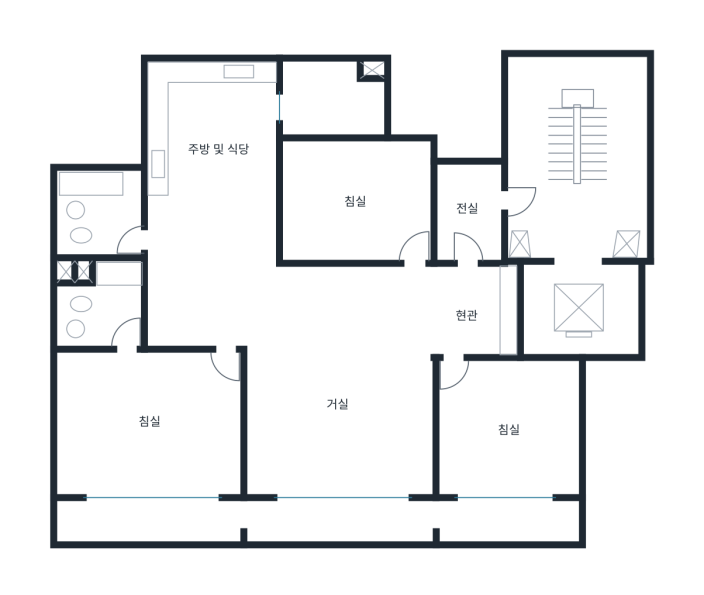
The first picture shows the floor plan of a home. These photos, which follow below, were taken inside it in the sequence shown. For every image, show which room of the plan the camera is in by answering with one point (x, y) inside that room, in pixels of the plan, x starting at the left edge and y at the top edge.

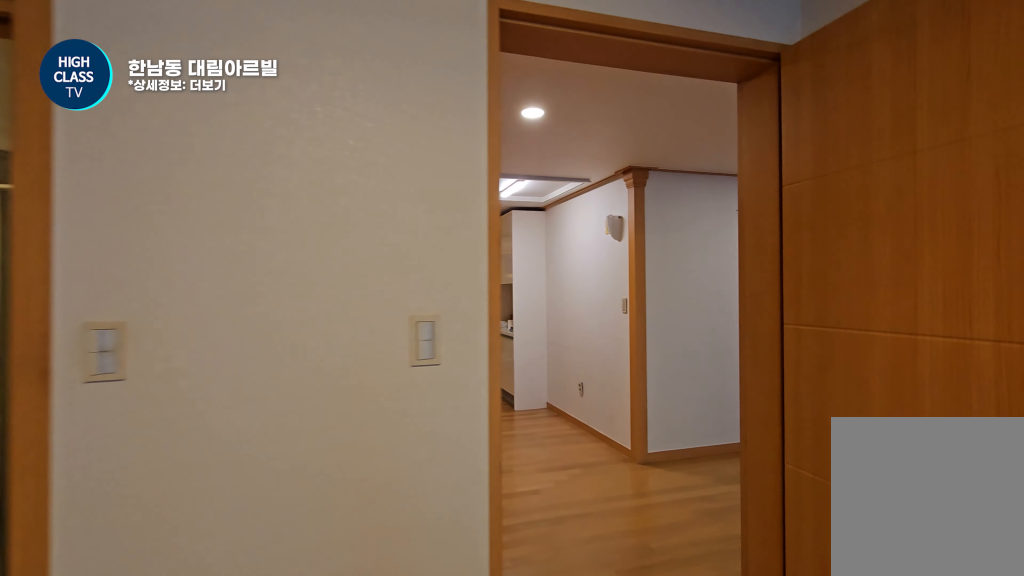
(152, 419)
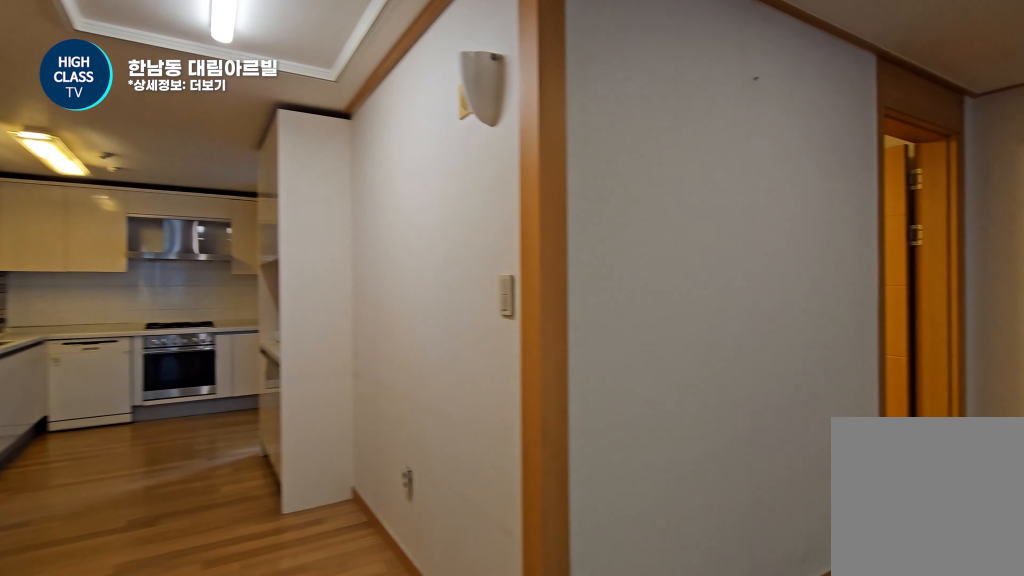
(288, 308)
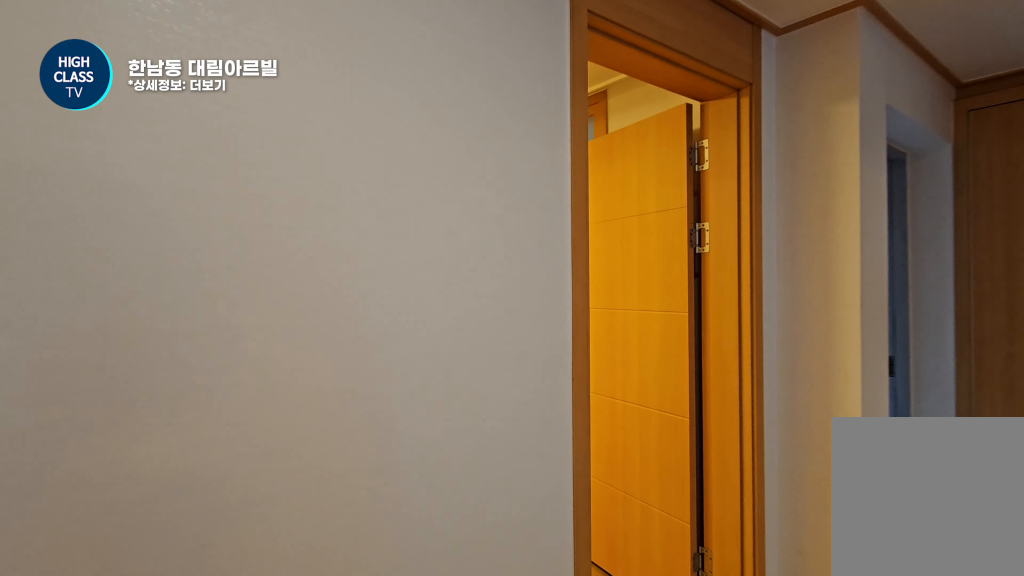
(288, 308)
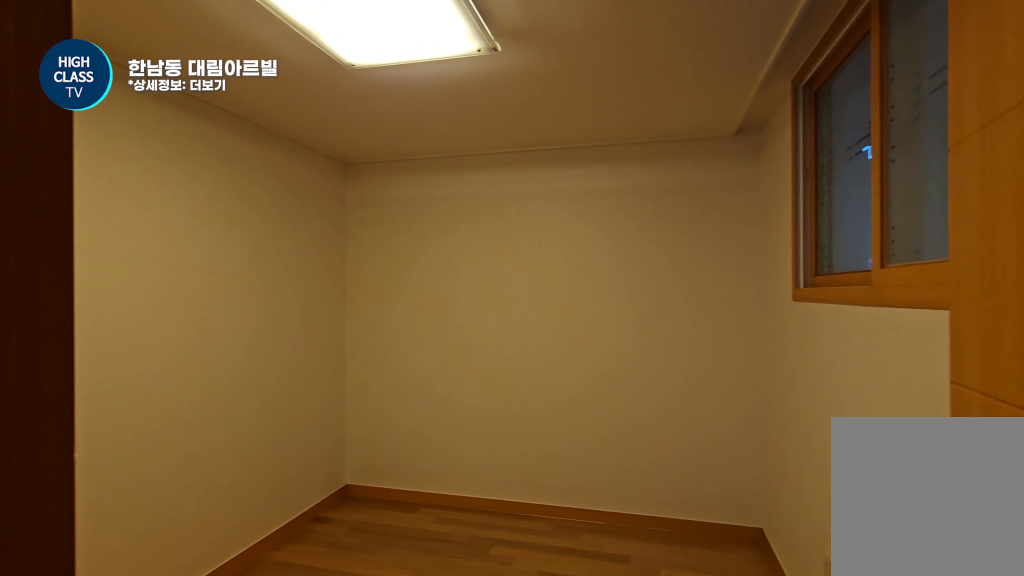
(355, 196)
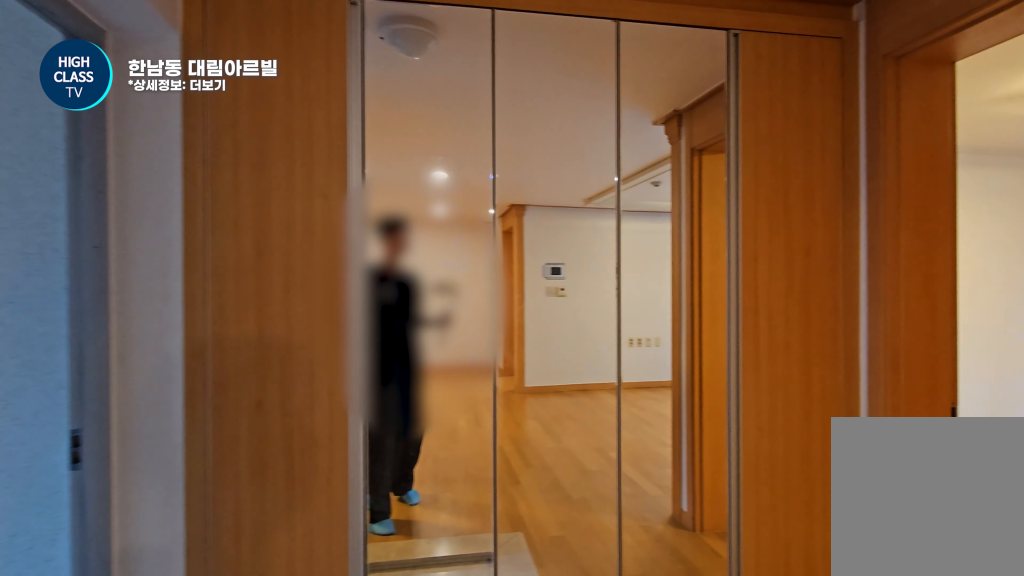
(328, 301)
